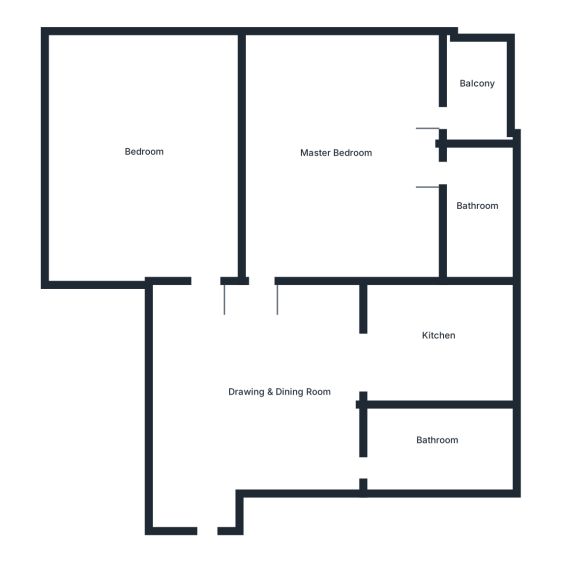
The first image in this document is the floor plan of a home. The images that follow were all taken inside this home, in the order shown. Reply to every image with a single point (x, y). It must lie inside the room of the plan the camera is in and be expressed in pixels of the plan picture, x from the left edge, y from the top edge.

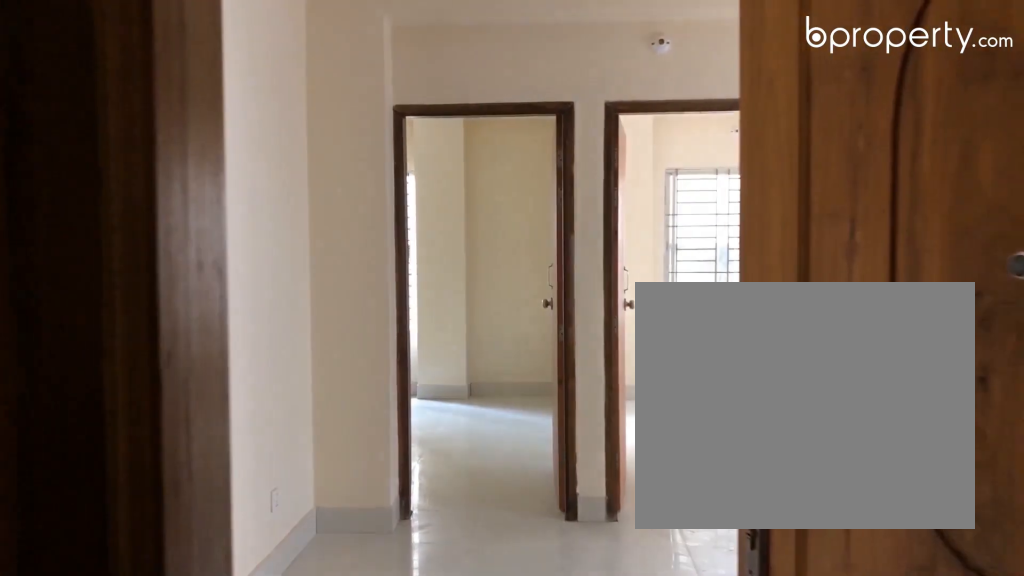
(206, 497)
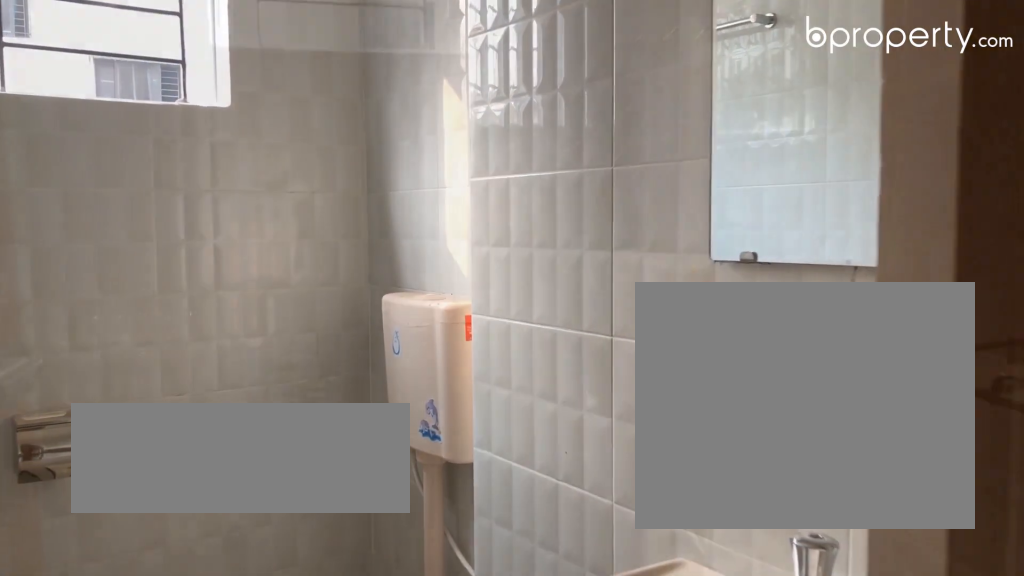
(455, 437)
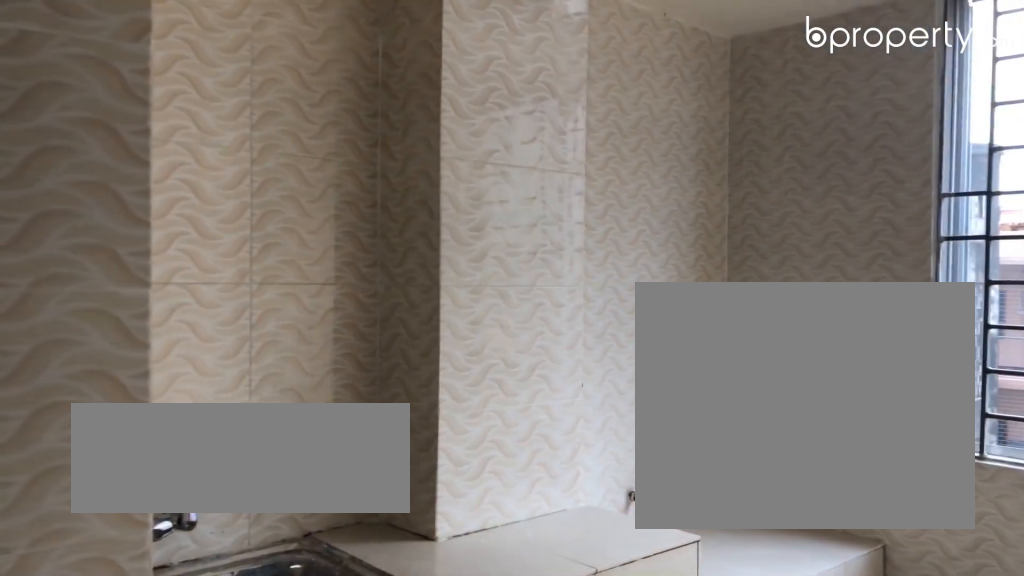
(443, 336)
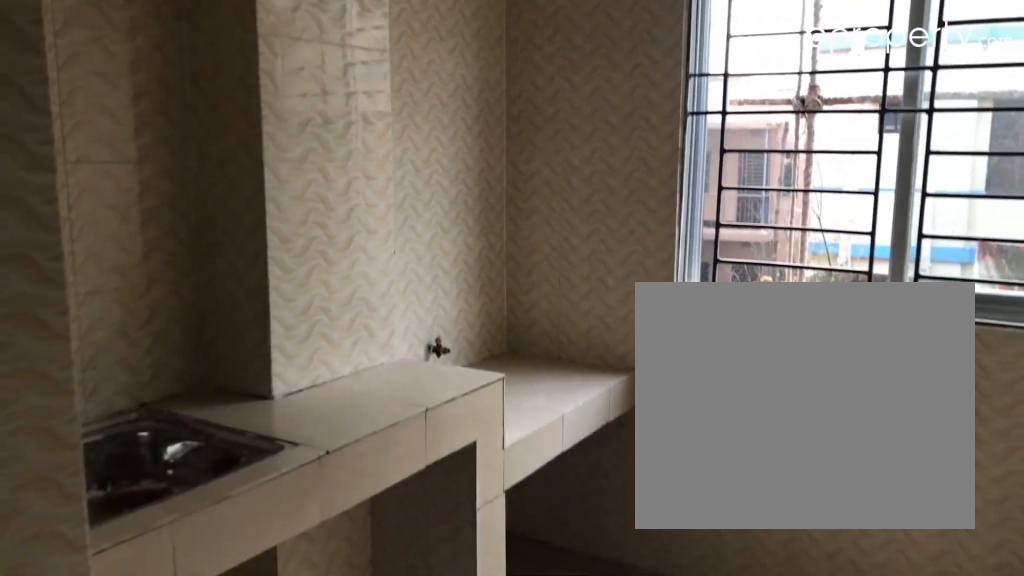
(443, 336)
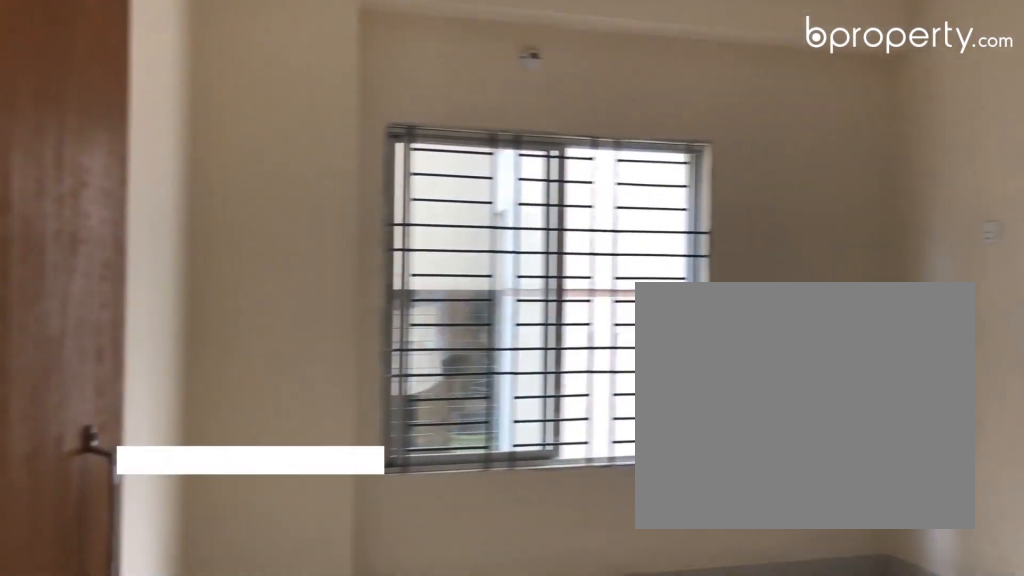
(327, 153)
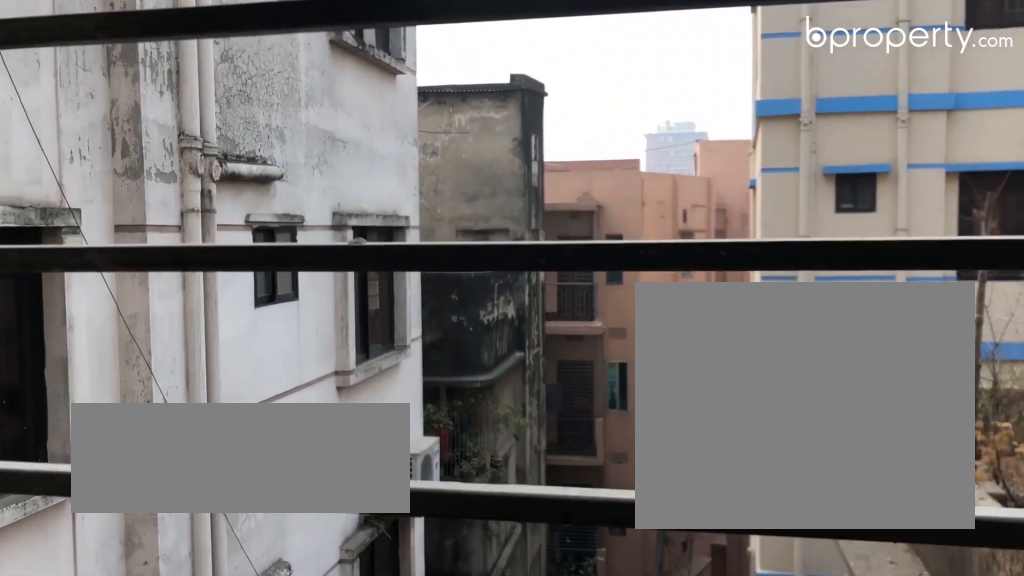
(481, 92)
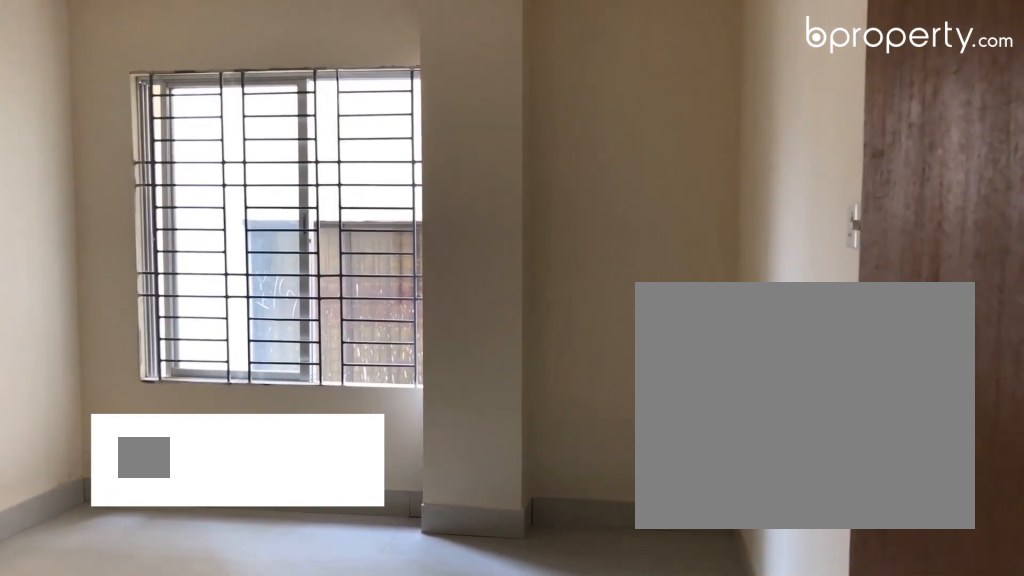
(141, 187)
